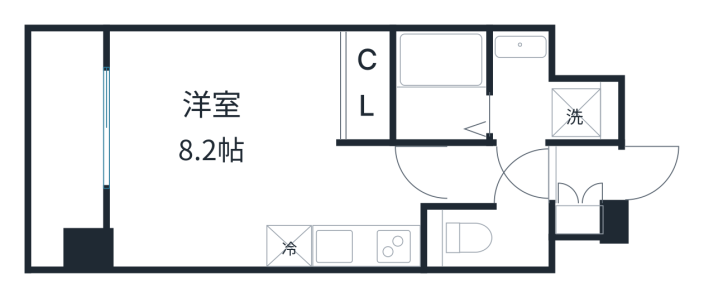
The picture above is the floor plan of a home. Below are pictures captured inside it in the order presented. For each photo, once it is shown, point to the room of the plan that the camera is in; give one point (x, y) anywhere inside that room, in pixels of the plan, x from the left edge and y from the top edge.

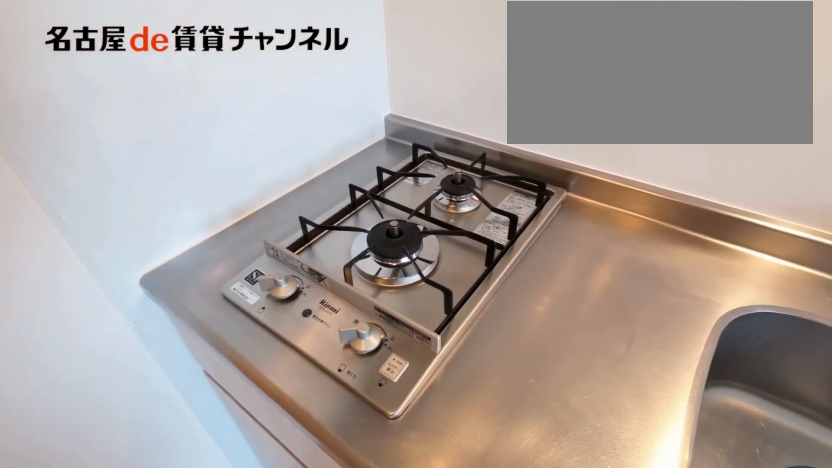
(366, 246)
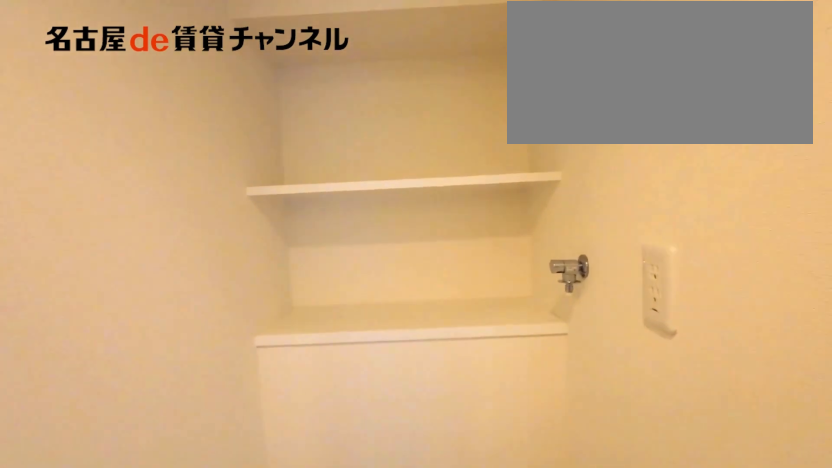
(545, 95)
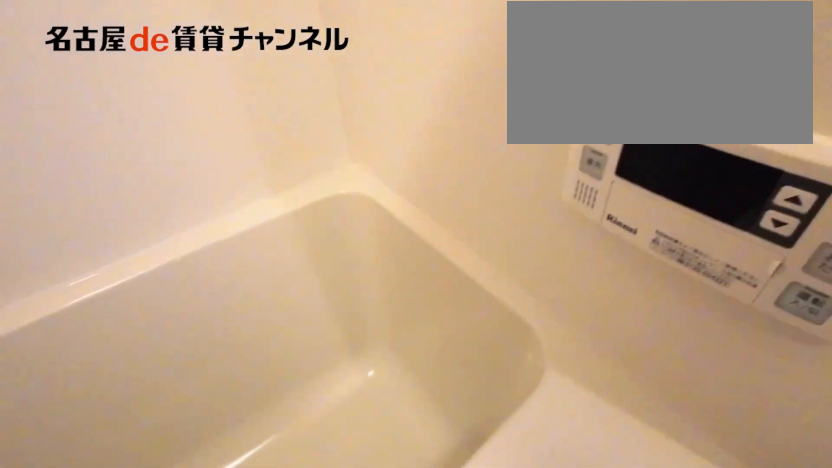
(441, 85)
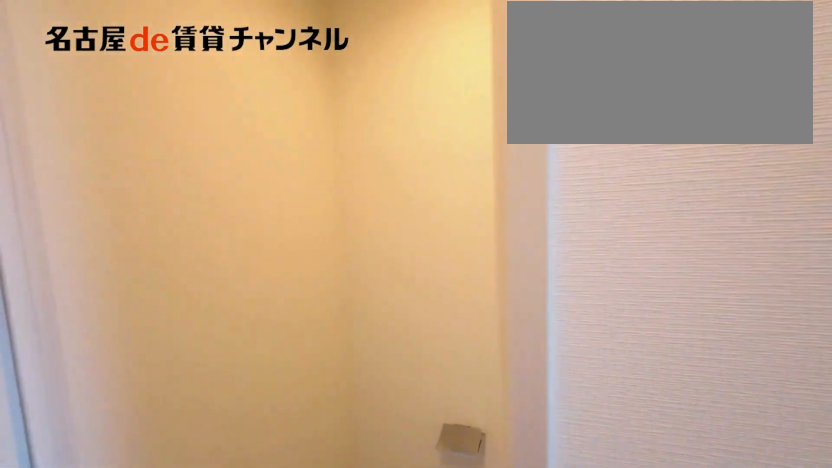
(488, 238)
